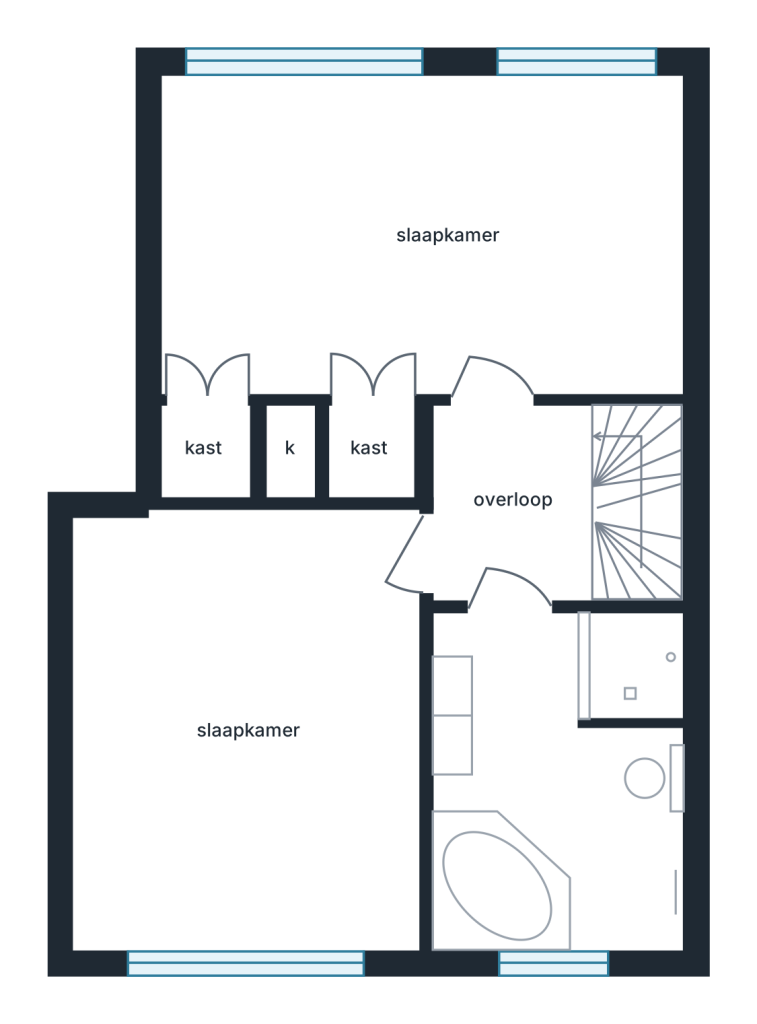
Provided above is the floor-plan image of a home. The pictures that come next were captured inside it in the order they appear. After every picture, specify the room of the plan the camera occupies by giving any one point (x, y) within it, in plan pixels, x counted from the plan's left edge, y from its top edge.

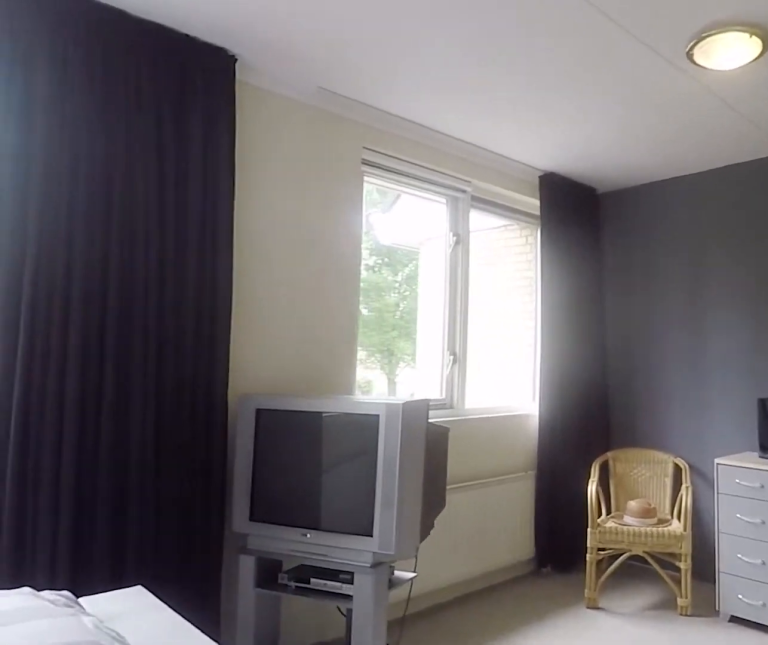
(424, 234)
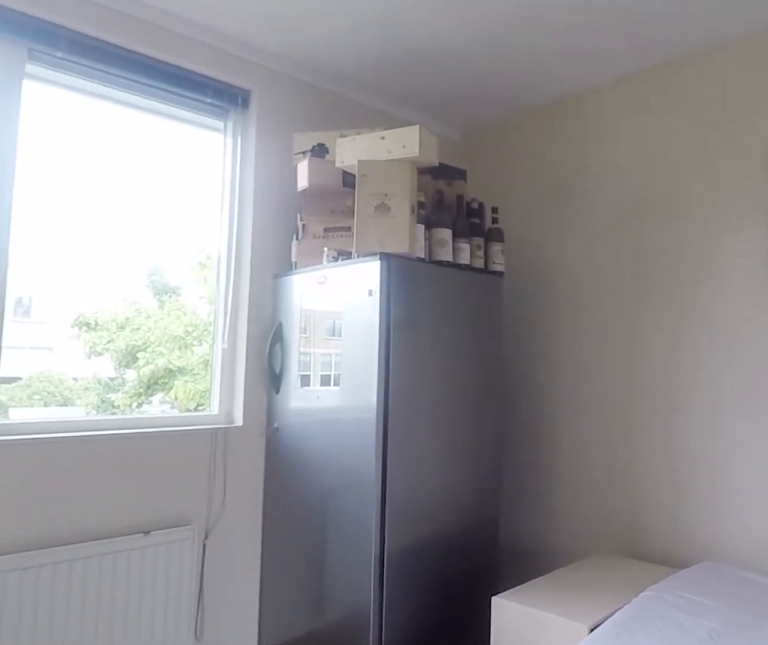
(247, 734)
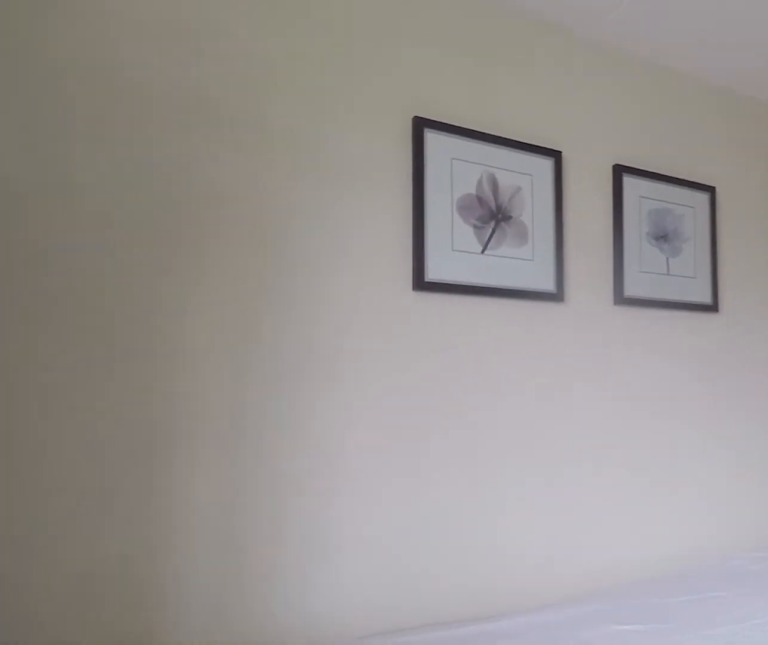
(247, 734)
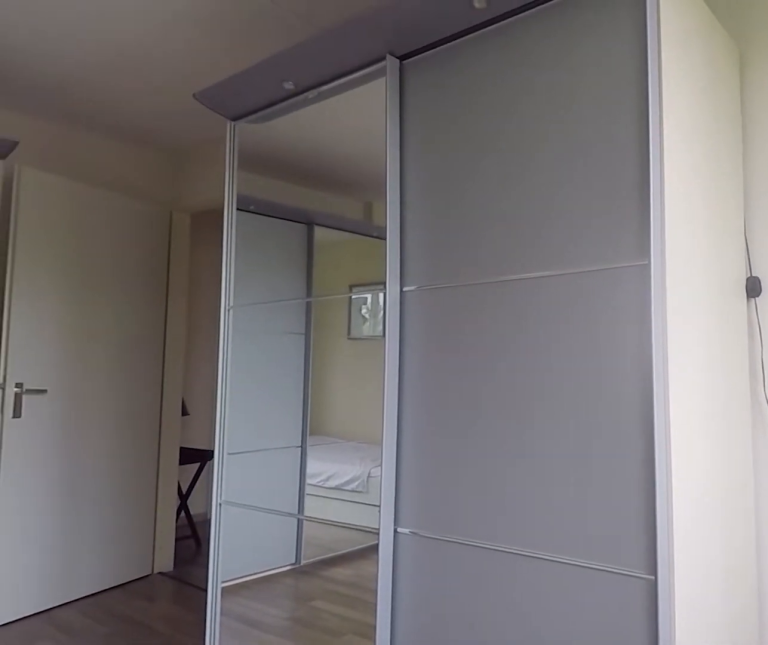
(247, 734)
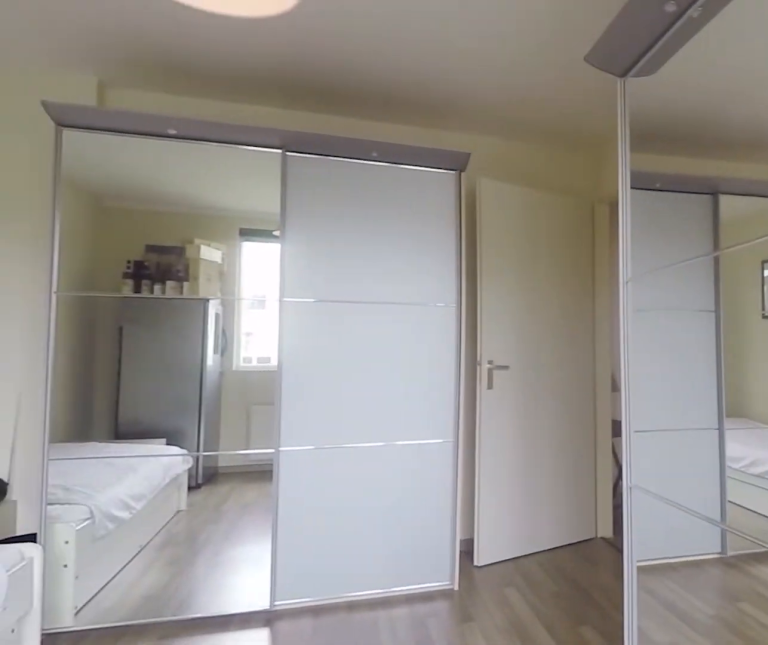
(247, 734)
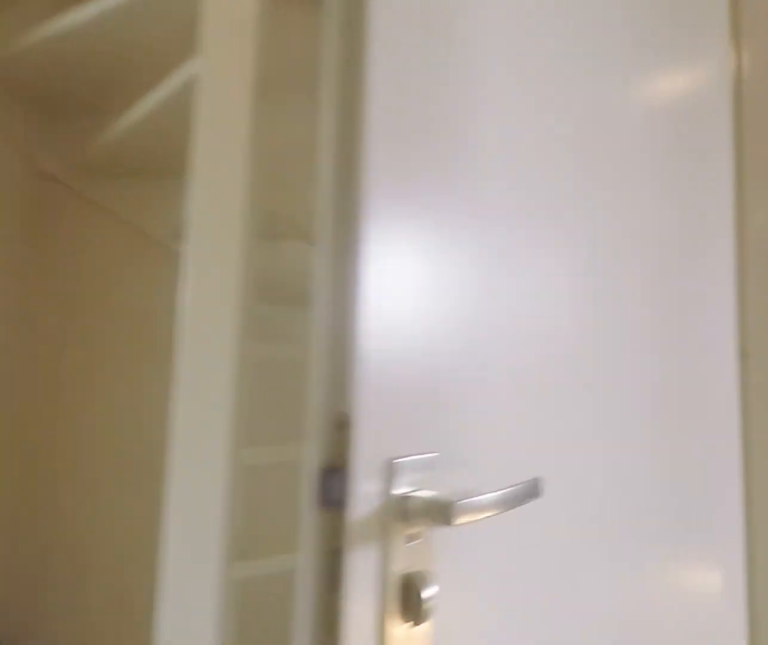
(513, 506)
